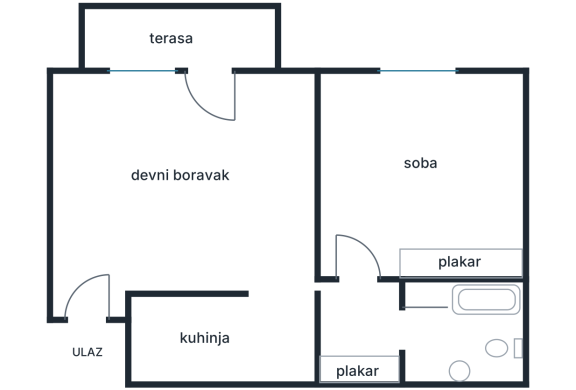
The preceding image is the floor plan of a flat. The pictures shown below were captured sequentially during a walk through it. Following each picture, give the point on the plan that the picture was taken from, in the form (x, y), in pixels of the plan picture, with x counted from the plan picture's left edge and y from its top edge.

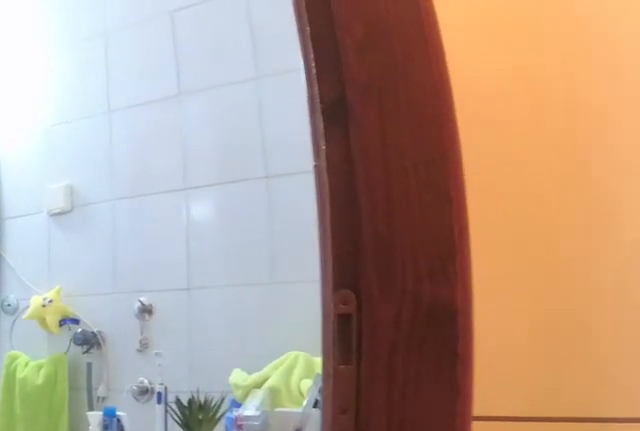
(357, 281)
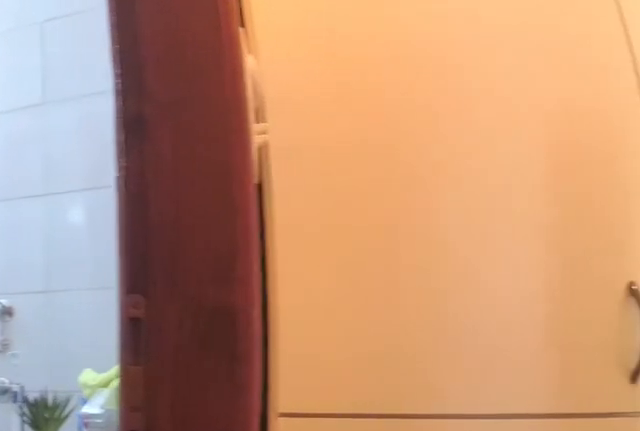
(356, 280)
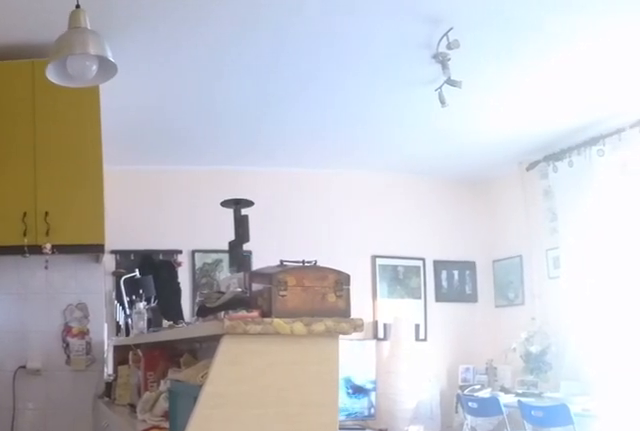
(304, 316)
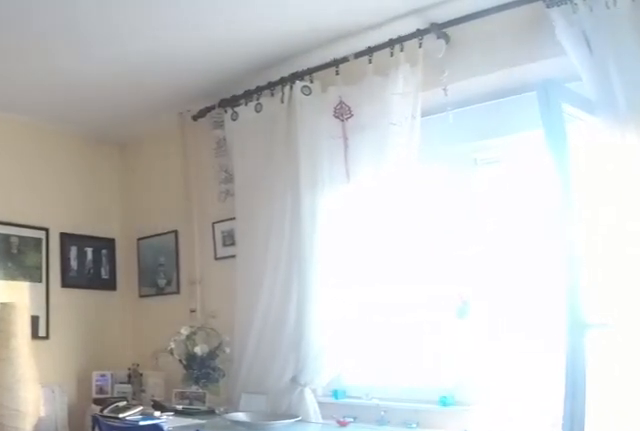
(228, 221)
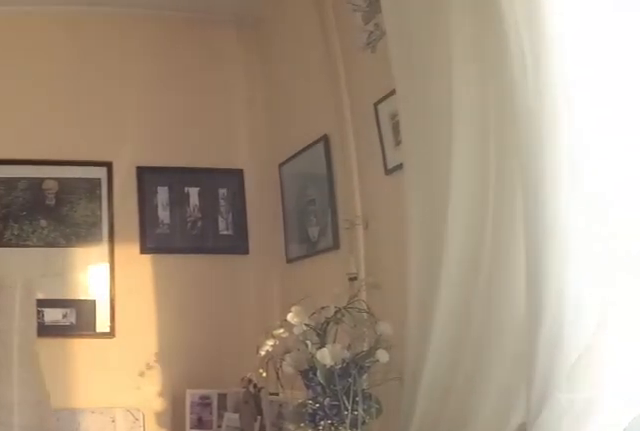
(228, 102)
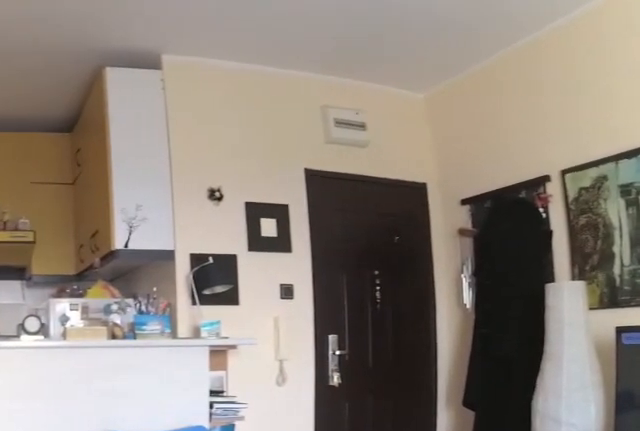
(223, 88)
